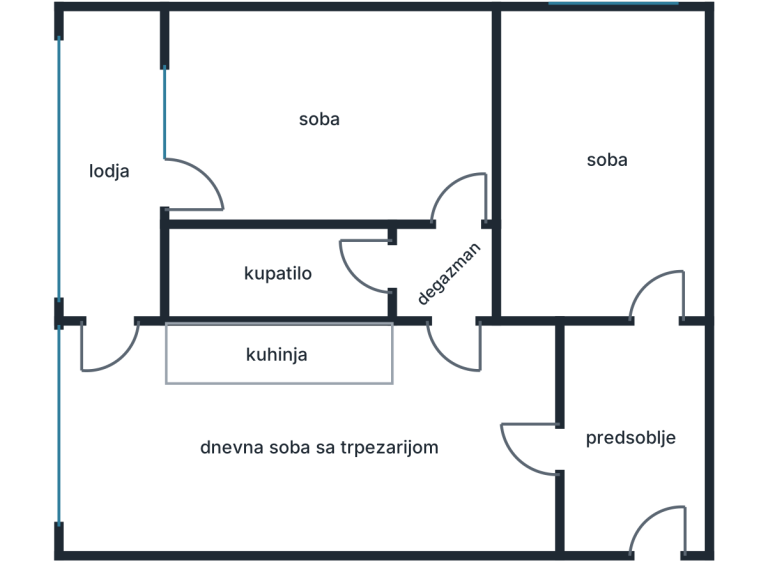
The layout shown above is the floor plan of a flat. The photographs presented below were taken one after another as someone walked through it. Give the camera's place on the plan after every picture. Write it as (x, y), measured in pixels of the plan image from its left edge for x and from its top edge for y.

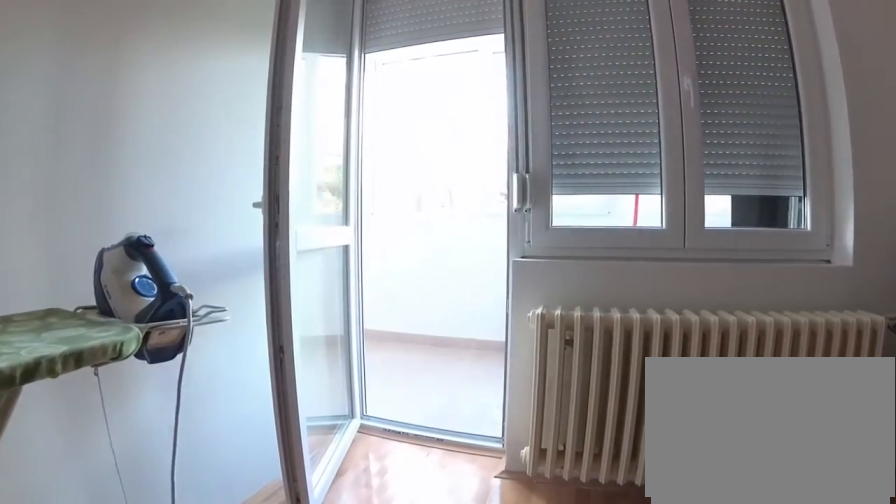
(349, 170)
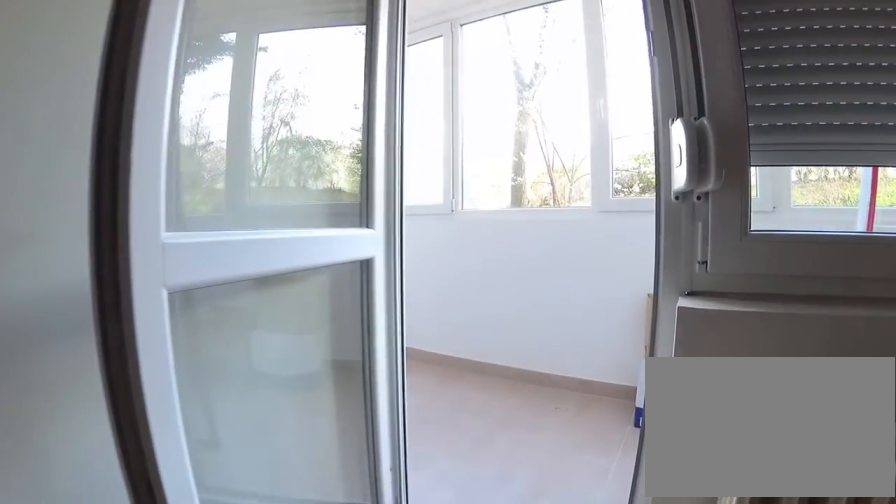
(271, 175)
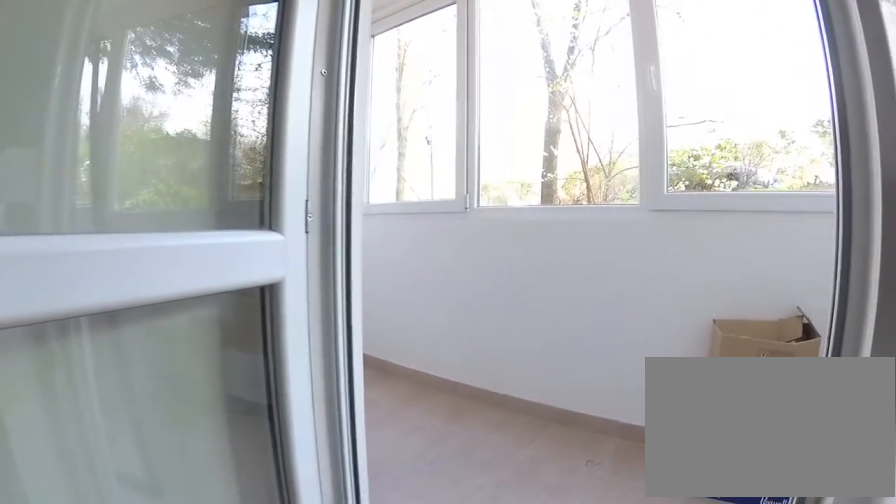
(214, 177)
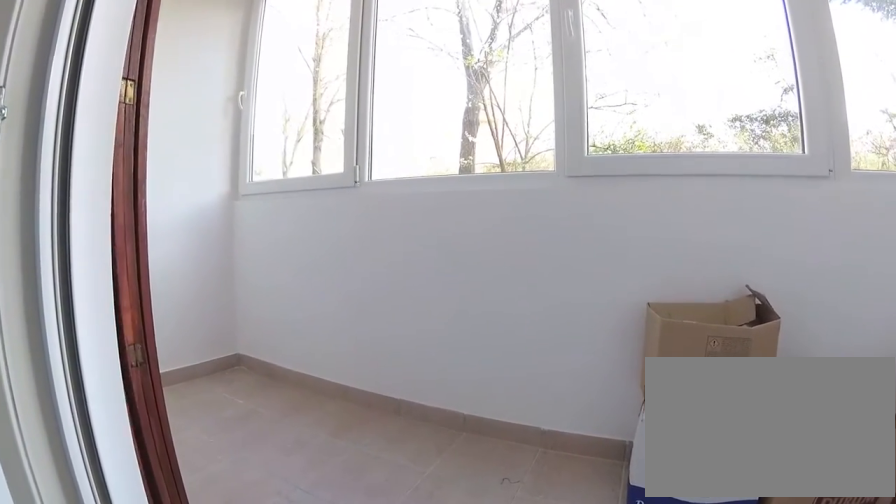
(180, 175)
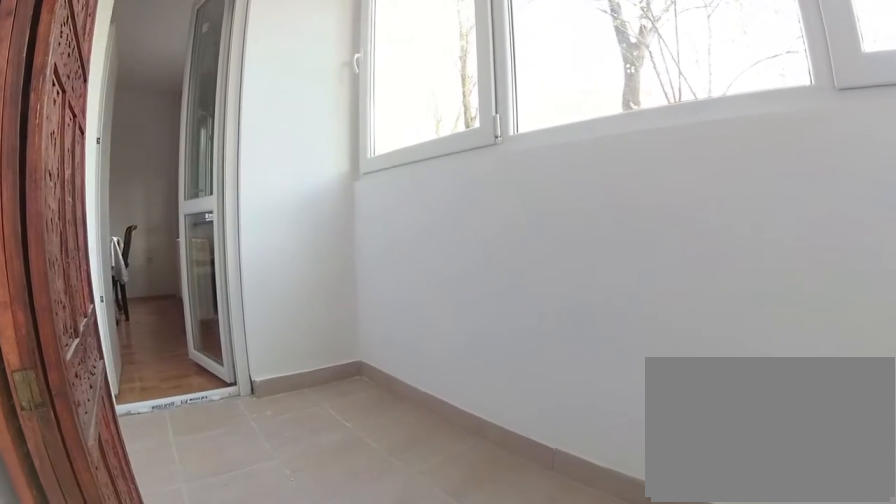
(148, 169)
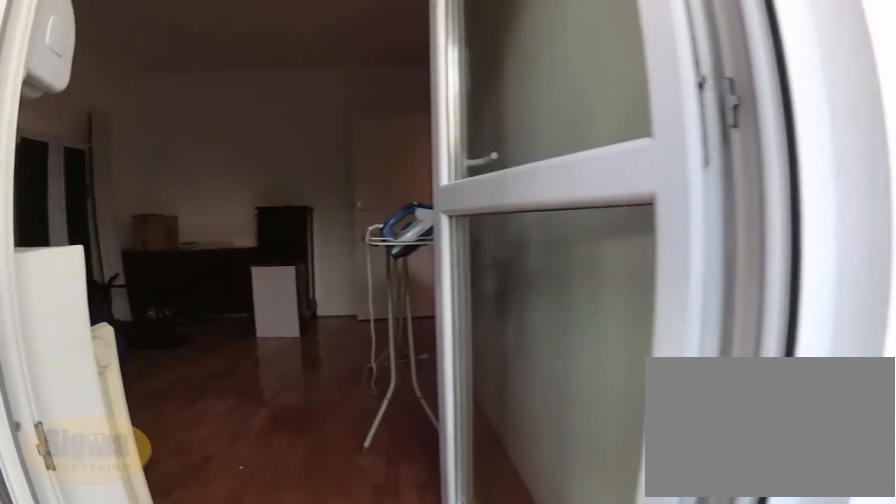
(115, 185)
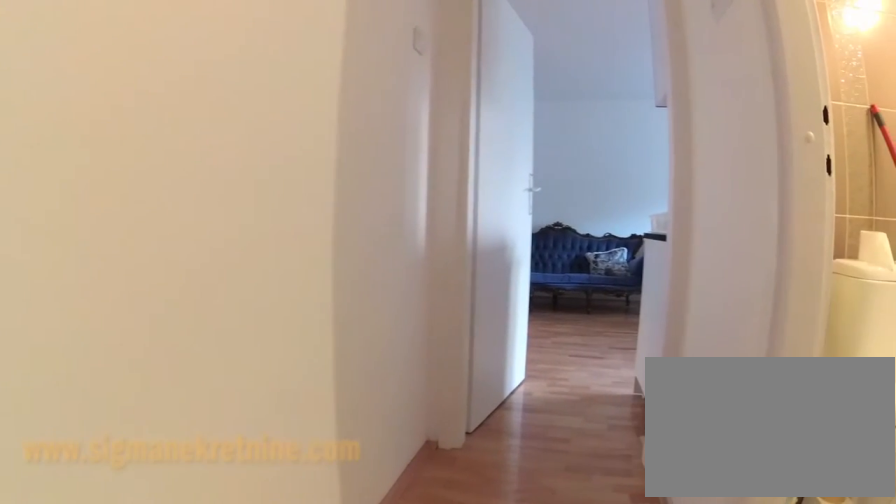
(455, 204)
